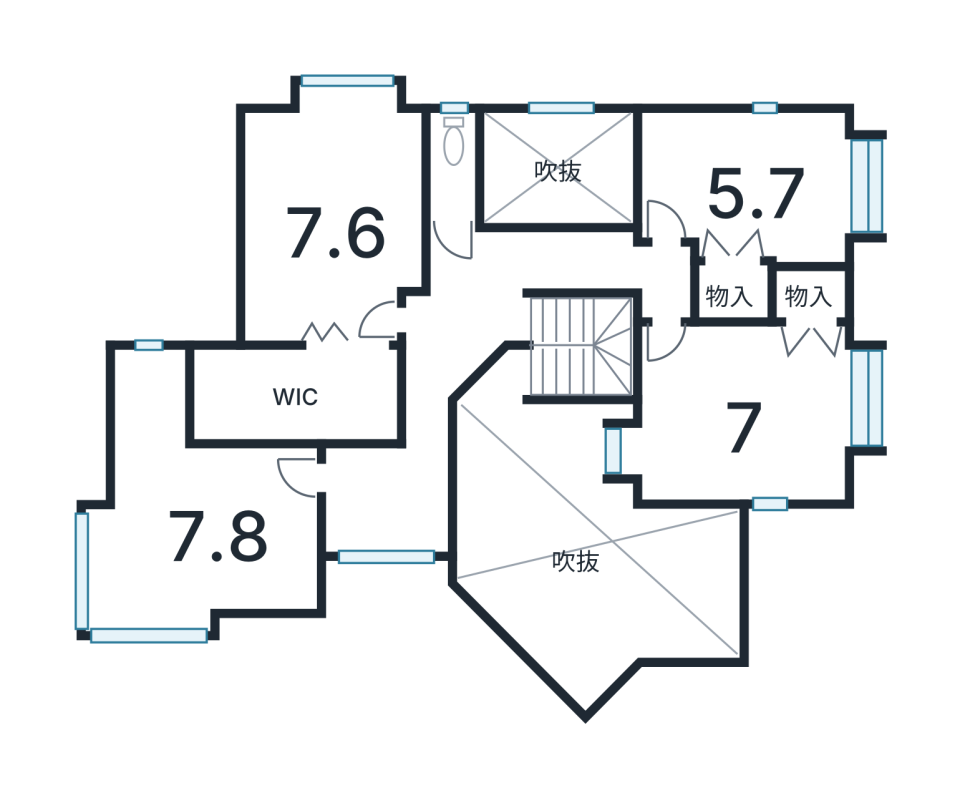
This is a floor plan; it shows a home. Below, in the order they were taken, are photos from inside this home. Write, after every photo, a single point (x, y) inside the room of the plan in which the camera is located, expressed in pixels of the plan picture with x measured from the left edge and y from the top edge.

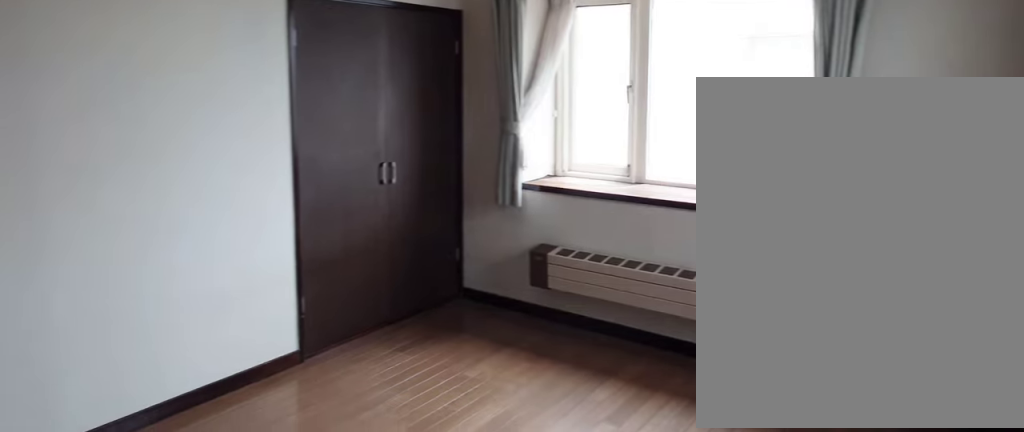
(744, 422)
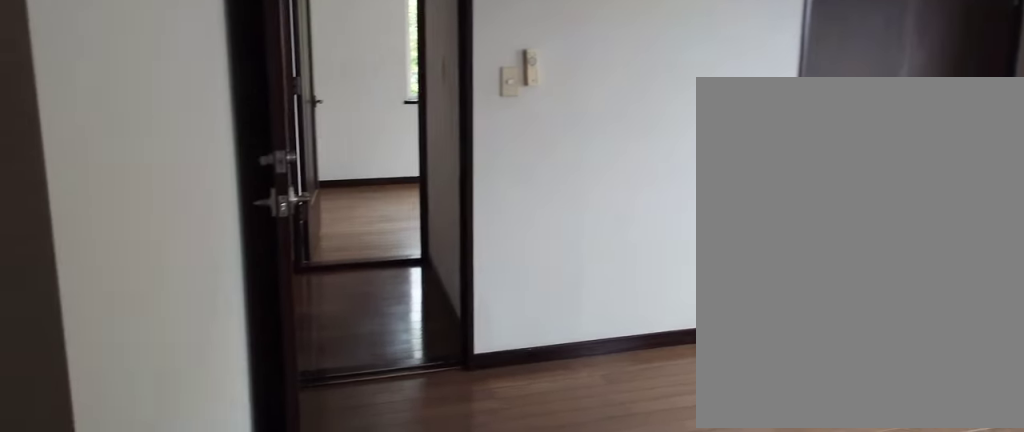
(744, 422)
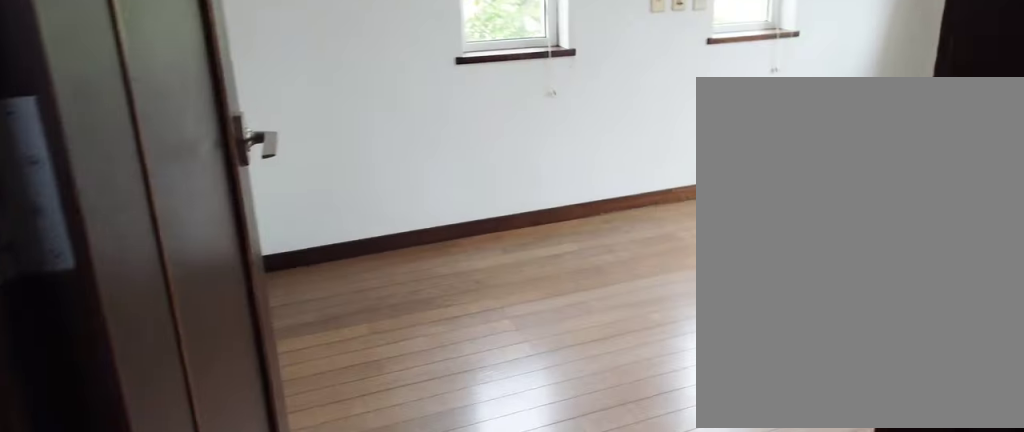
(747, 187)
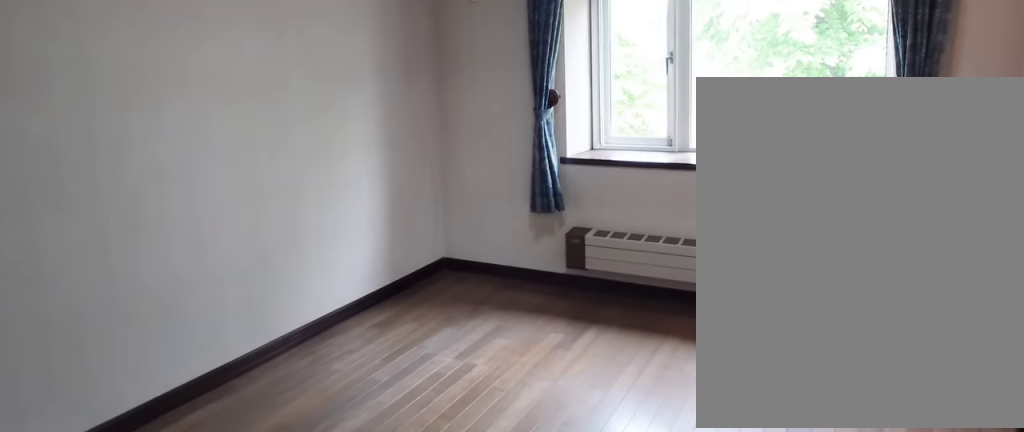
(319, 223)
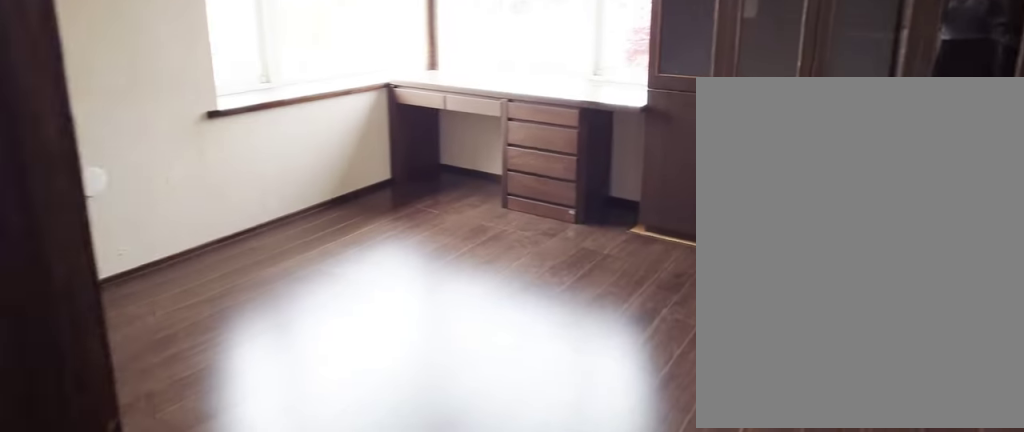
(211, 540)
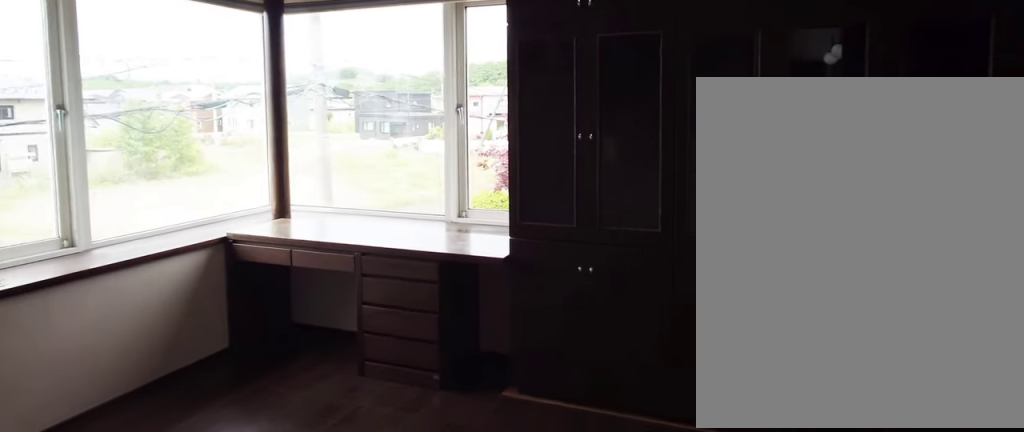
(211, 540)
